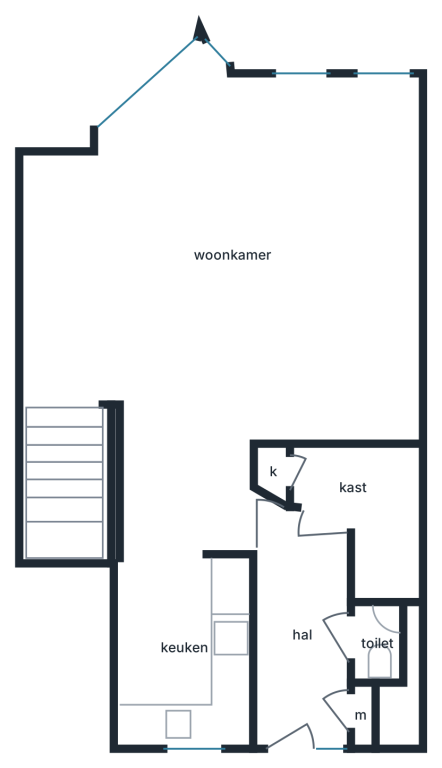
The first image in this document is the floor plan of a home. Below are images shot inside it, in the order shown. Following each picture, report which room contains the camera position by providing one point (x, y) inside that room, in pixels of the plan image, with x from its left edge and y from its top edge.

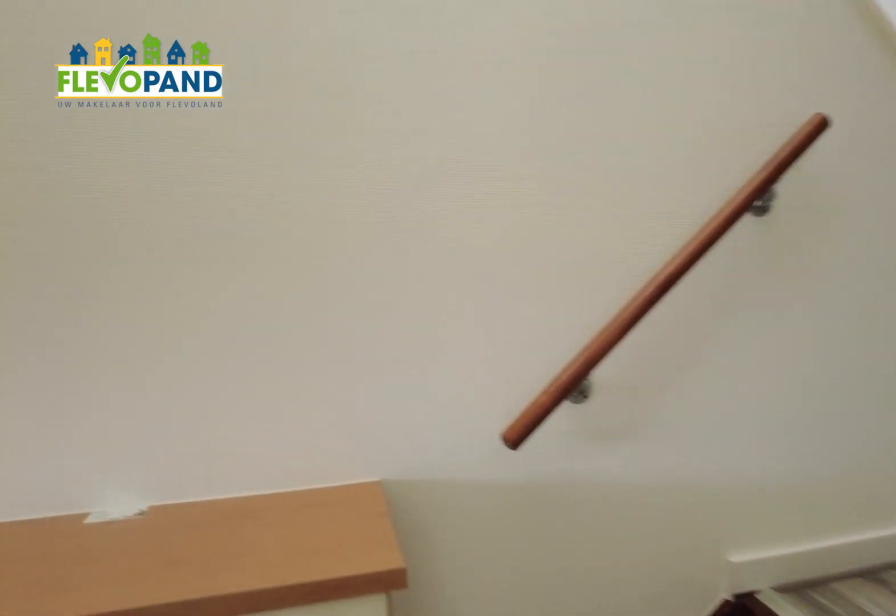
(231, 371)
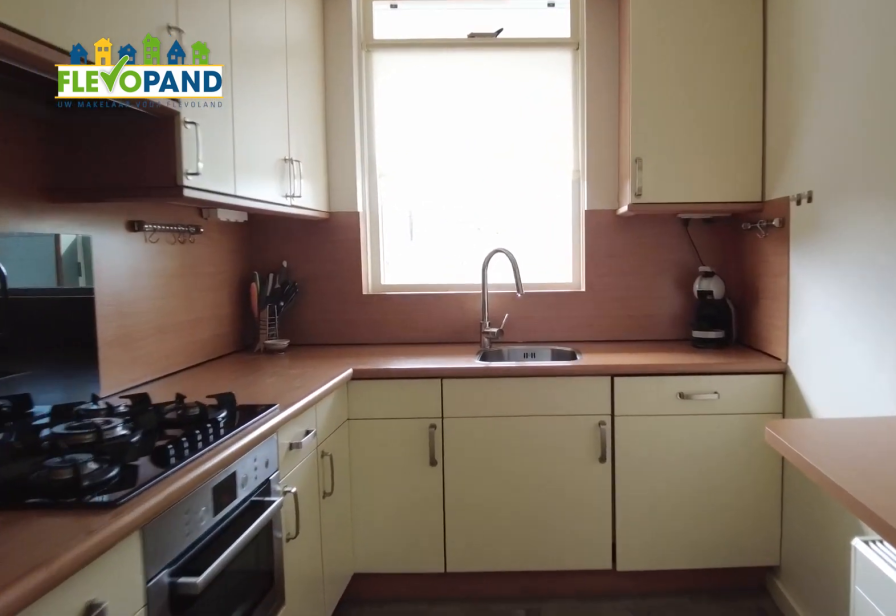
(185, 649)
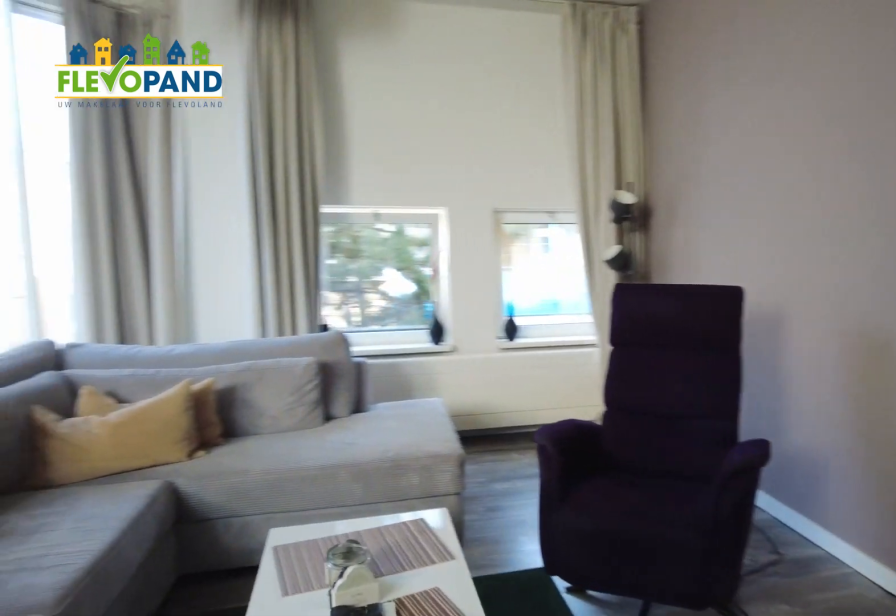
(231, 370)
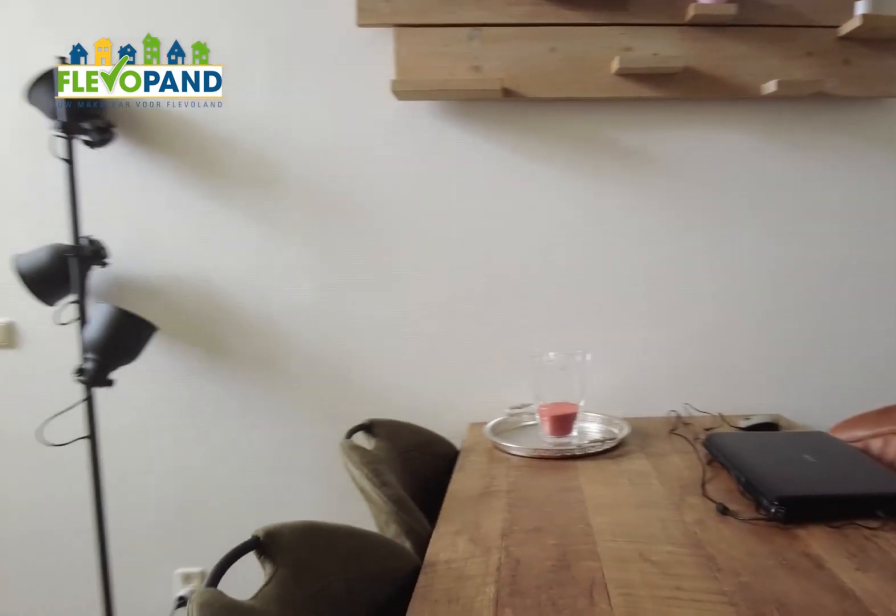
(231, 370)
